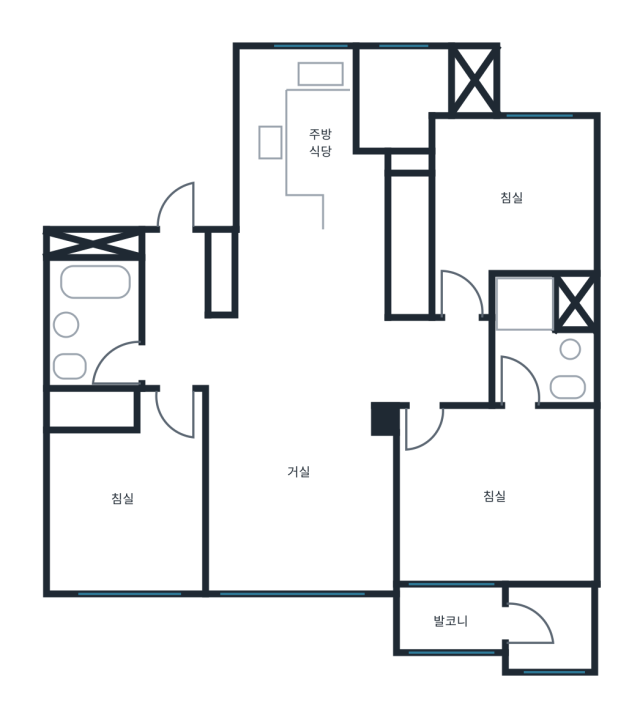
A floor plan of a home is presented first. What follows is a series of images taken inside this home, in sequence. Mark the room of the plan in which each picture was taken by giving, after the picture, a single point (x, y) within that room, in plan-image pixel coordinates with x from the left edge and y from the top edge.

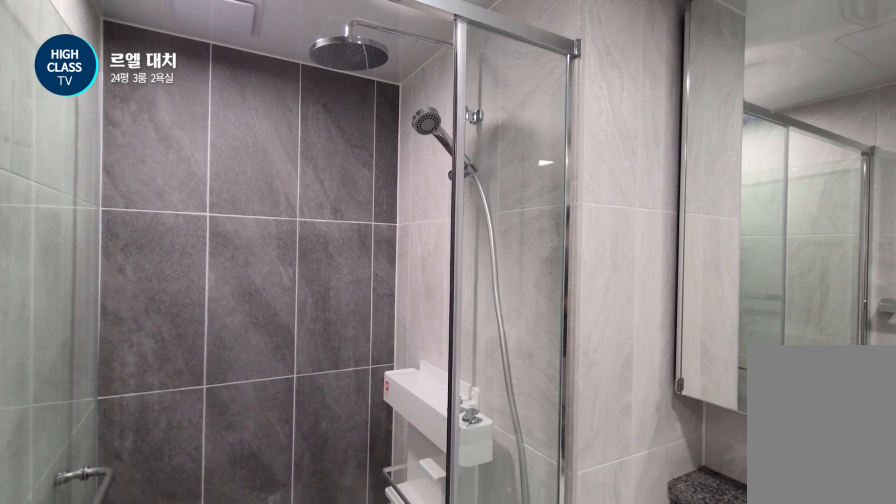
(543, 343)
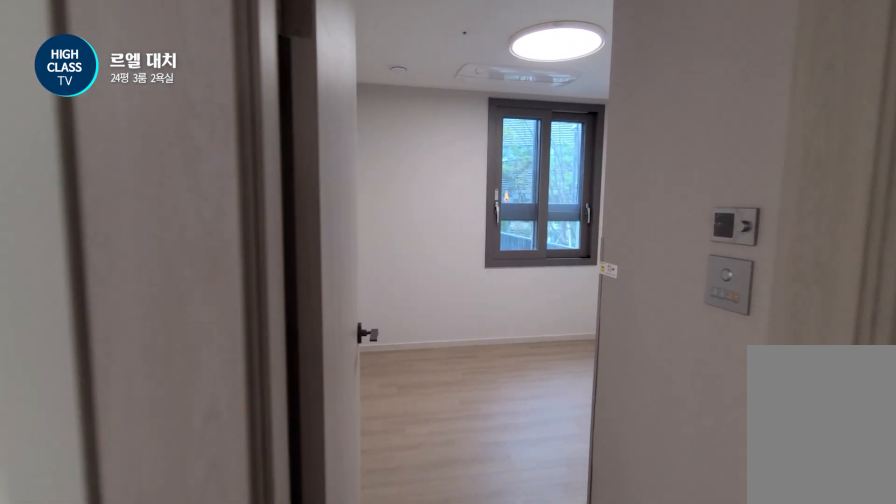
(443, 364)
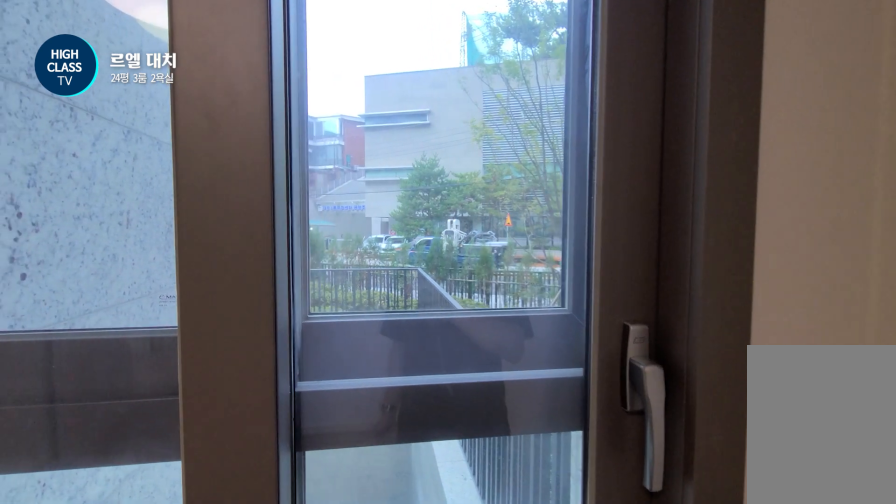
(506, 204)
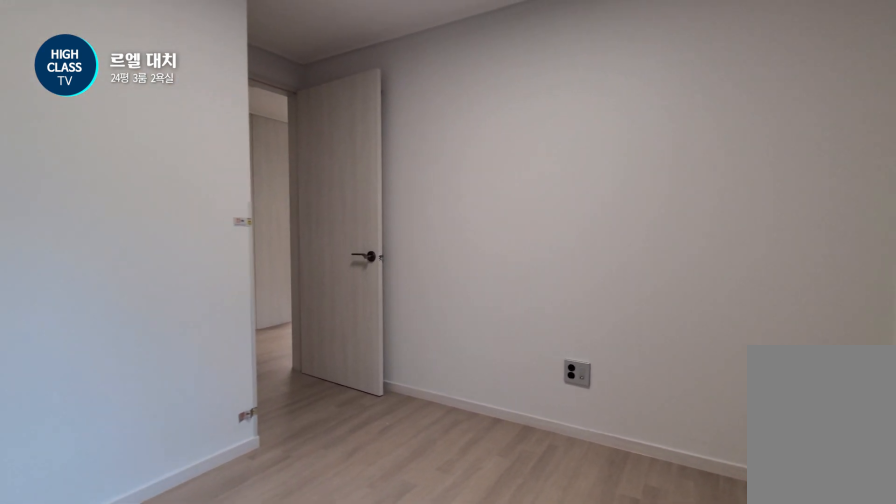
(506, 204)
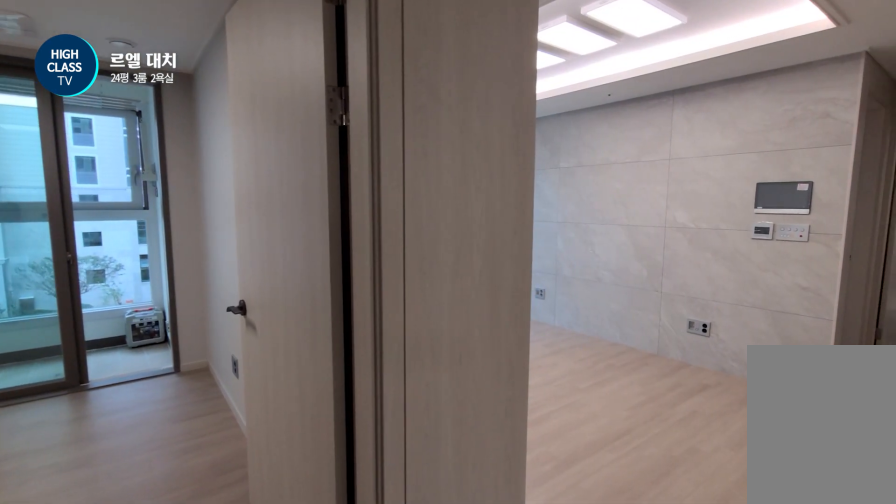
(443, 362)
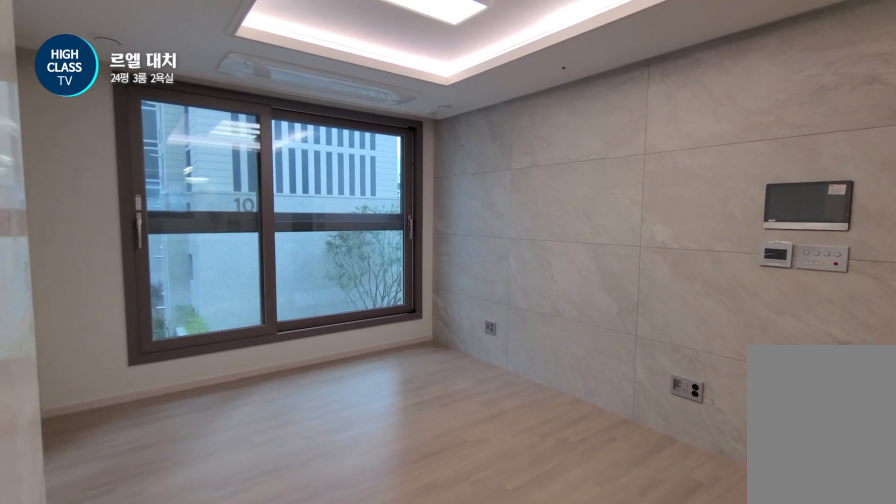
(299, 454)
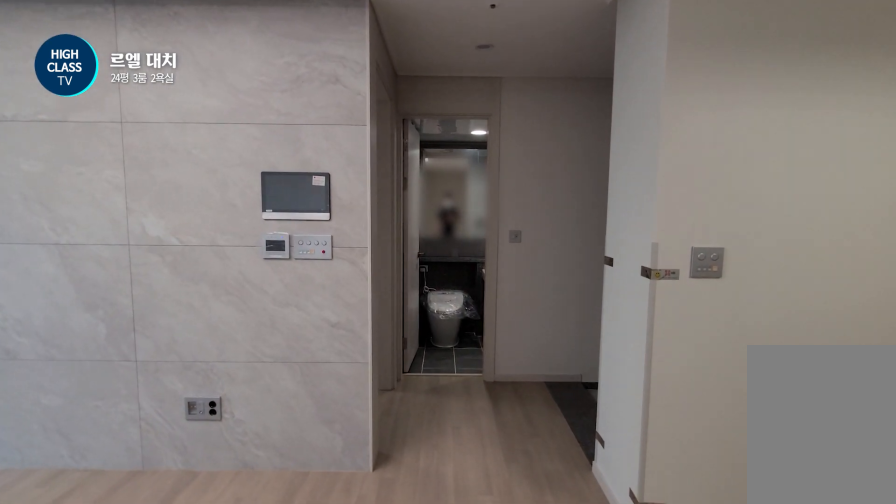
(299, 454)
